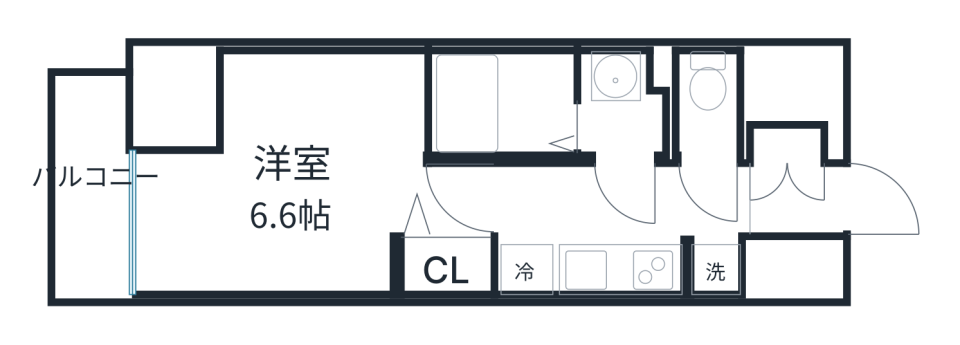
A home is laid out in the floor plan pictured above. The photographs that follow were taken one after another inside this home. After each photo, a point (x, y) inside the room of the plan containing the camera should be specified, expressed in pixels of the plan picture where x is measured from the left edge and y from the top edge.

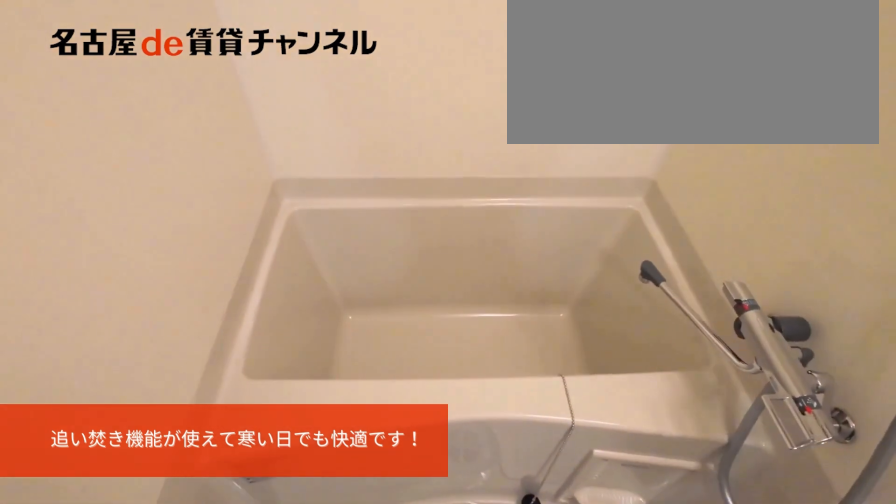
(502, 104)
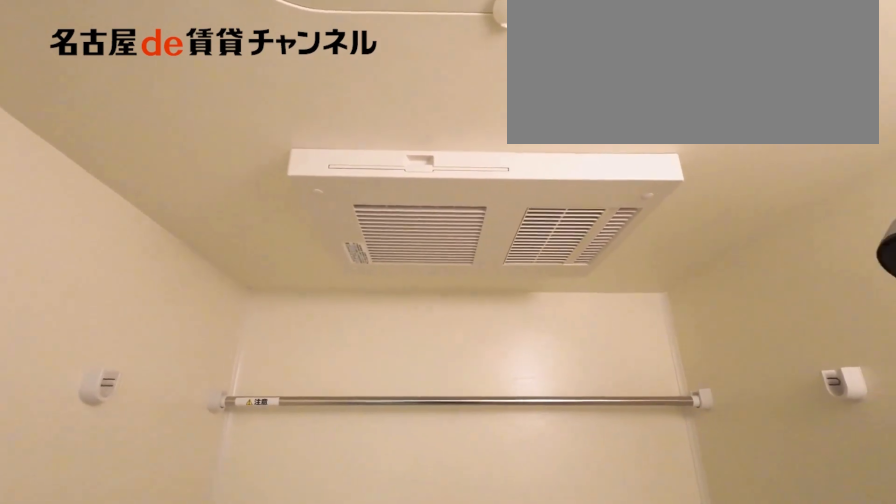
(502, 104)
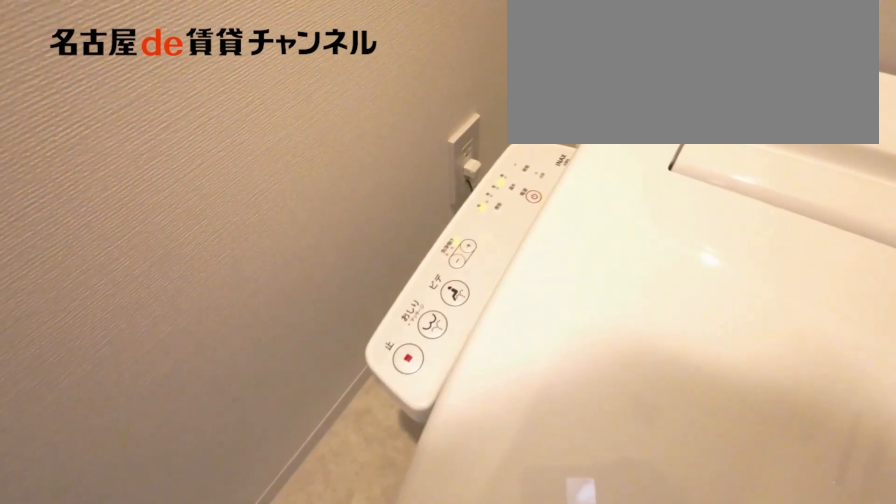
(704, 104)
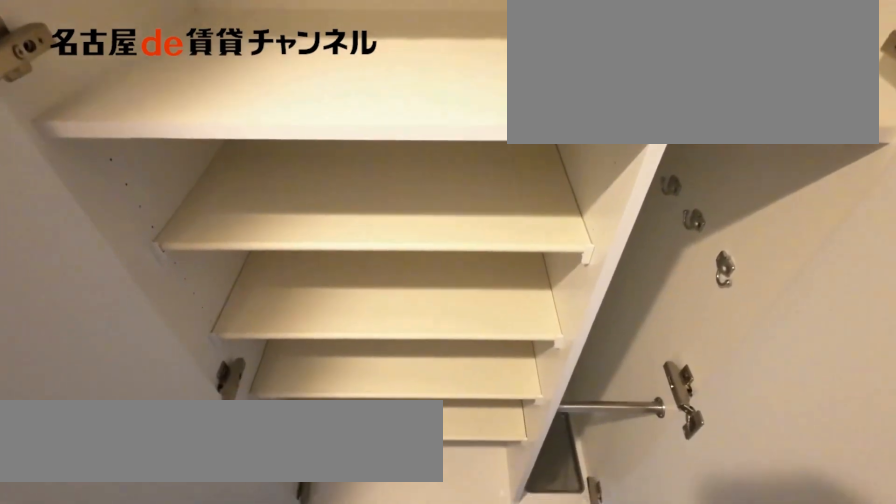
(794, 142)
